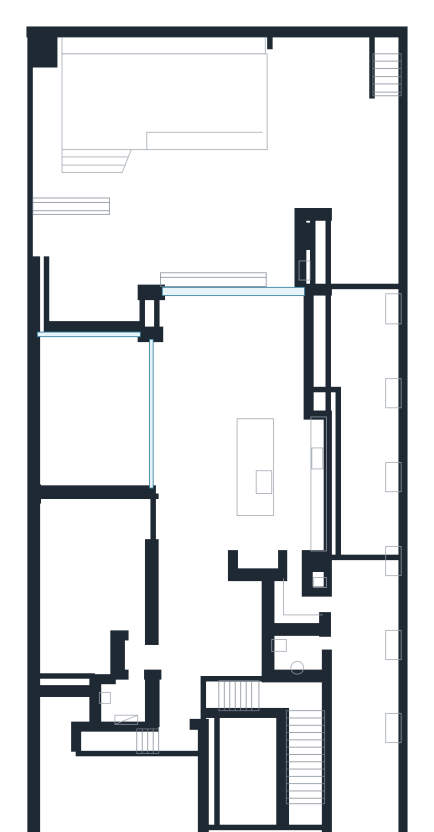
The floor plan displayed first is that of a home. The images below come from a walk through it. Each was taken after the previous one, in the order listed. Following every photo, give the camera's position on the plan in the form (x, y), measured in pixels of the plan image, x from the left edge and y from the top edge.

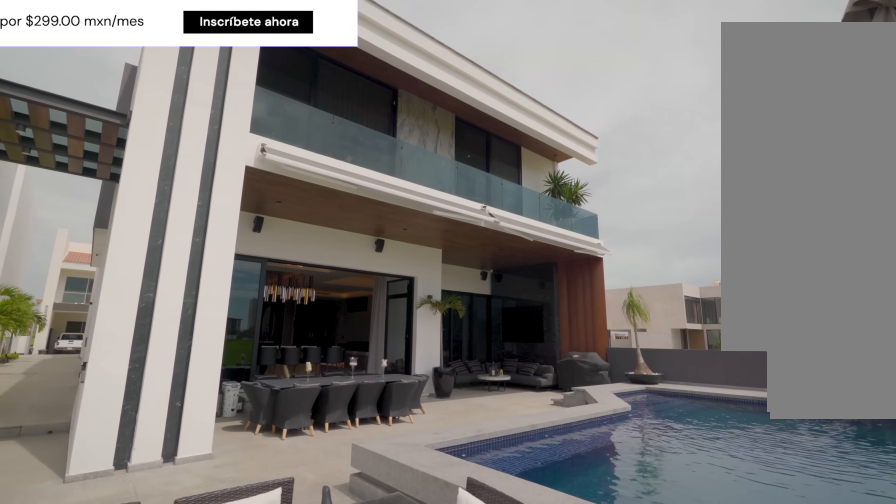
(343, 109)
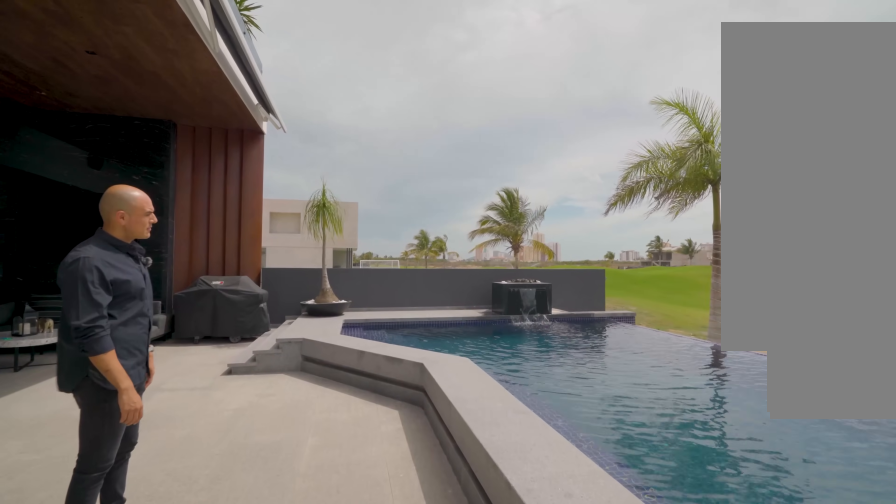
(168, 180)
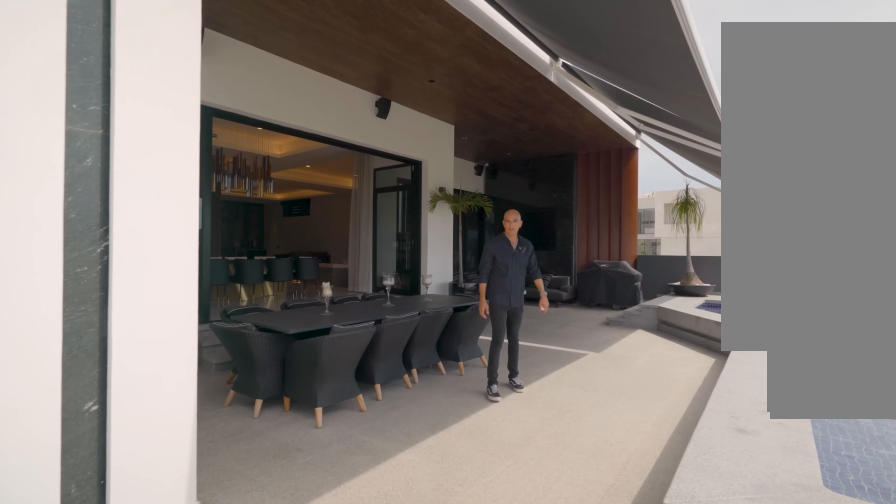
(302, 141)
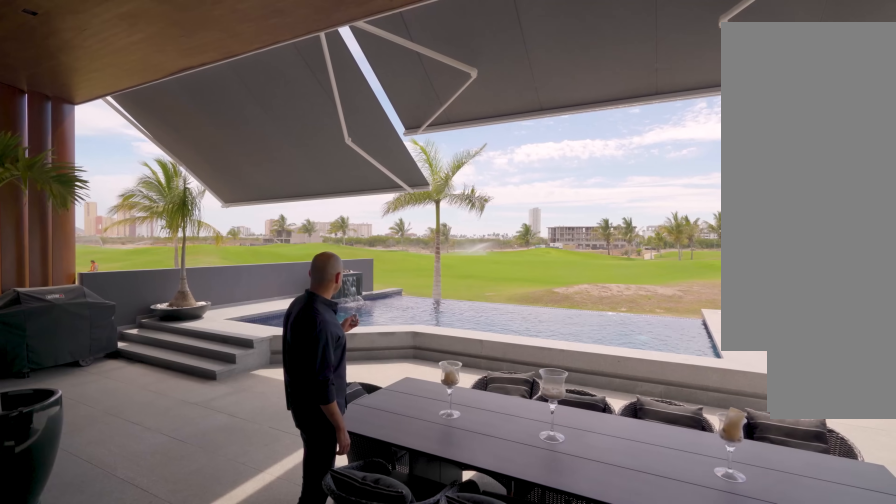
(217, 290)
